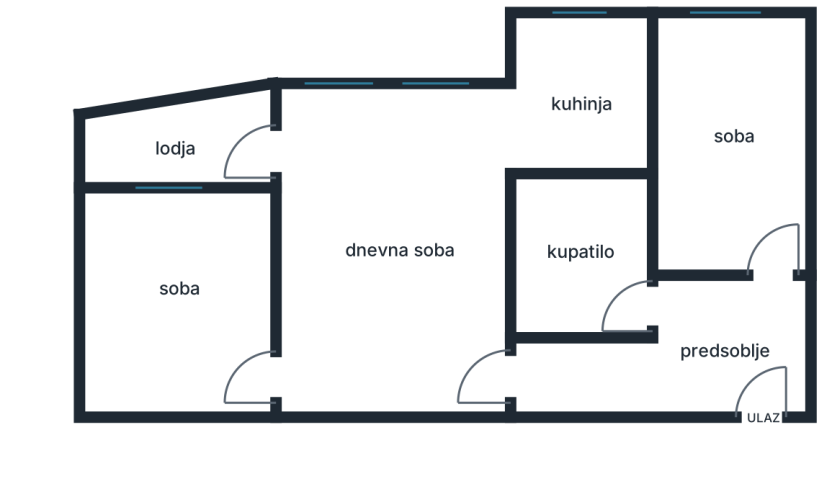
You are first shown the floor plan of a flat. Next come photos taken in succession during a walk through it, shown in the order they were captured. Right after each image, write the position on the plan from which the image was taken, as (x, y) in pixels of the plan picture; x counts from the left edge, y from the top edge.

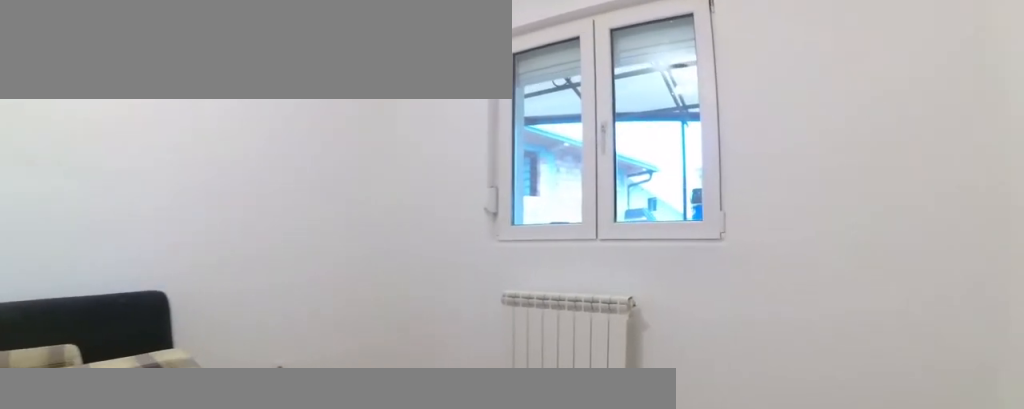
(247, 302)
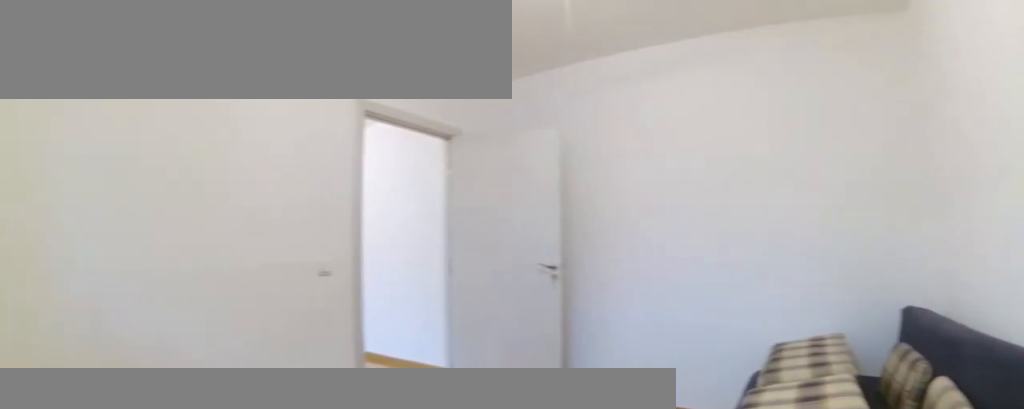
(122, 205)
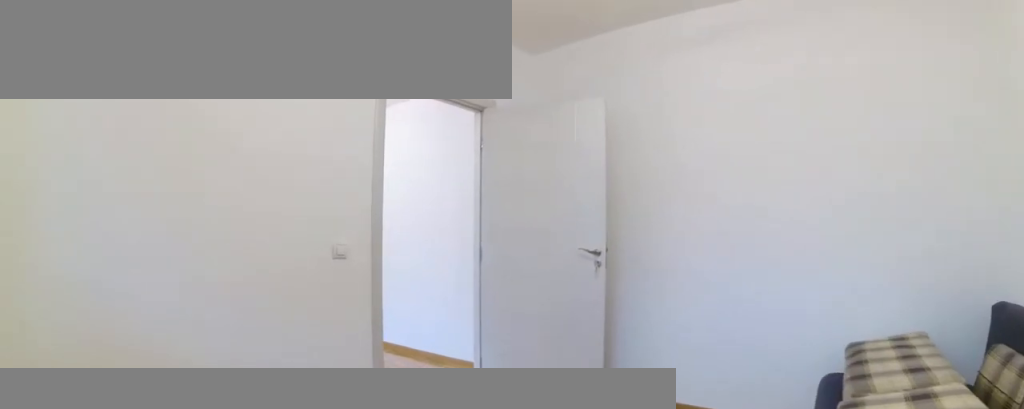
(141, 232)
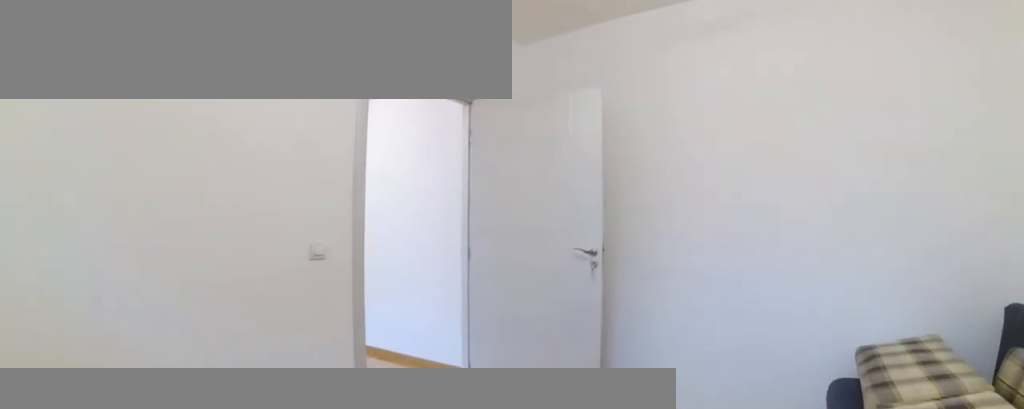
(153, 242)
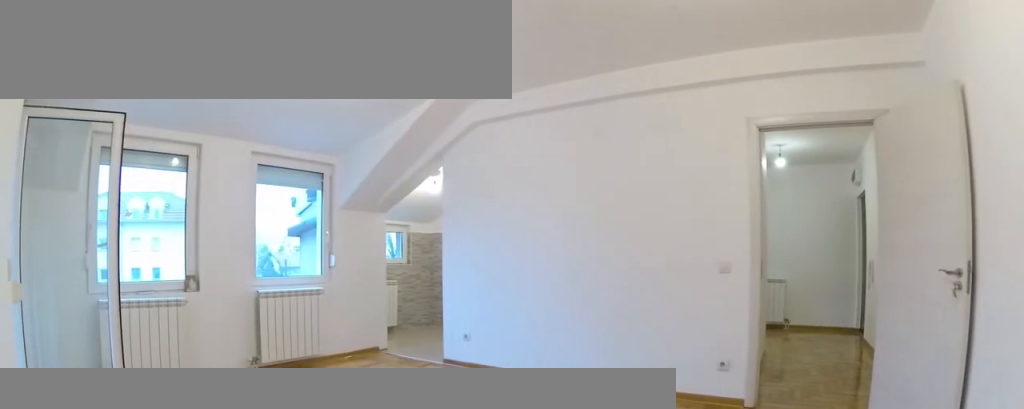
(271, 373)
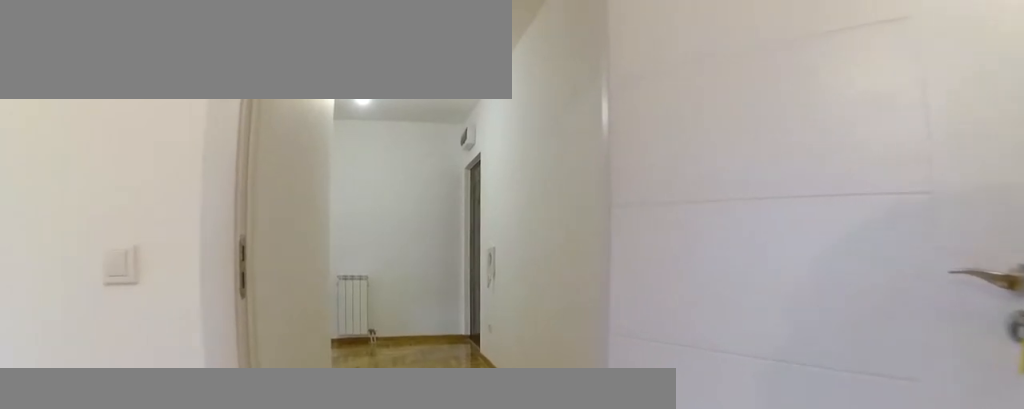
(435, 375)
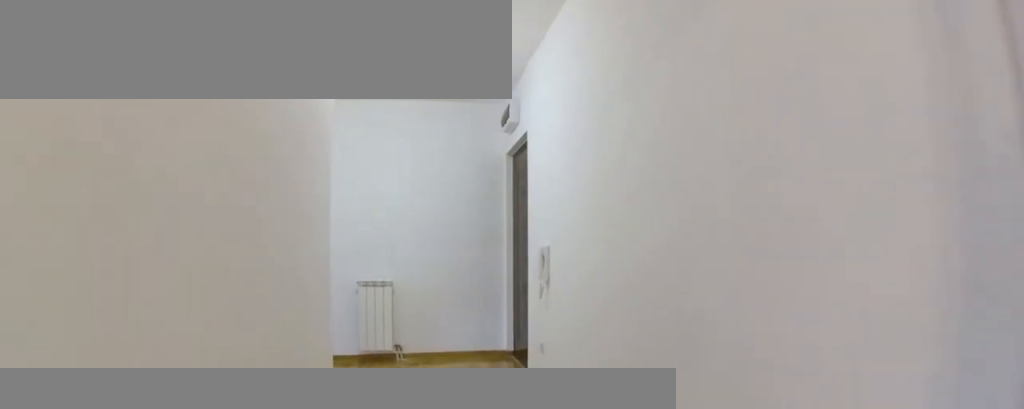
(480, 378)
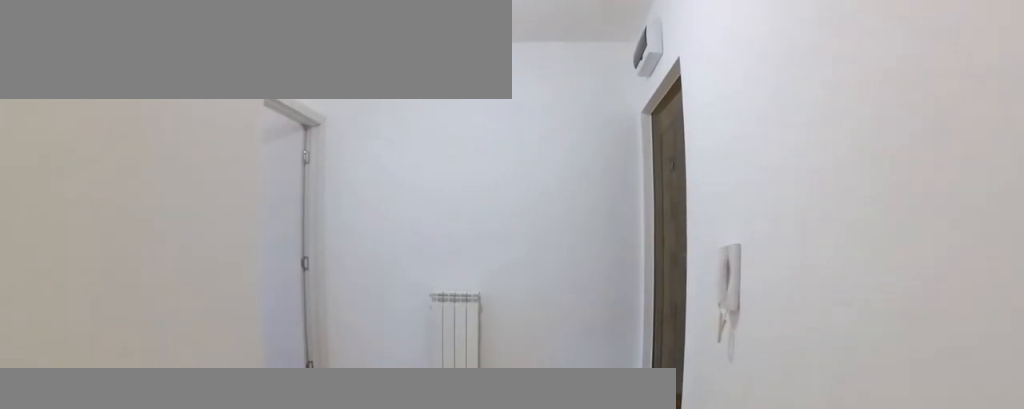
(595, 378)
